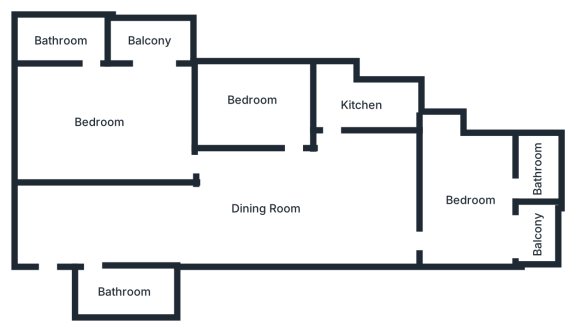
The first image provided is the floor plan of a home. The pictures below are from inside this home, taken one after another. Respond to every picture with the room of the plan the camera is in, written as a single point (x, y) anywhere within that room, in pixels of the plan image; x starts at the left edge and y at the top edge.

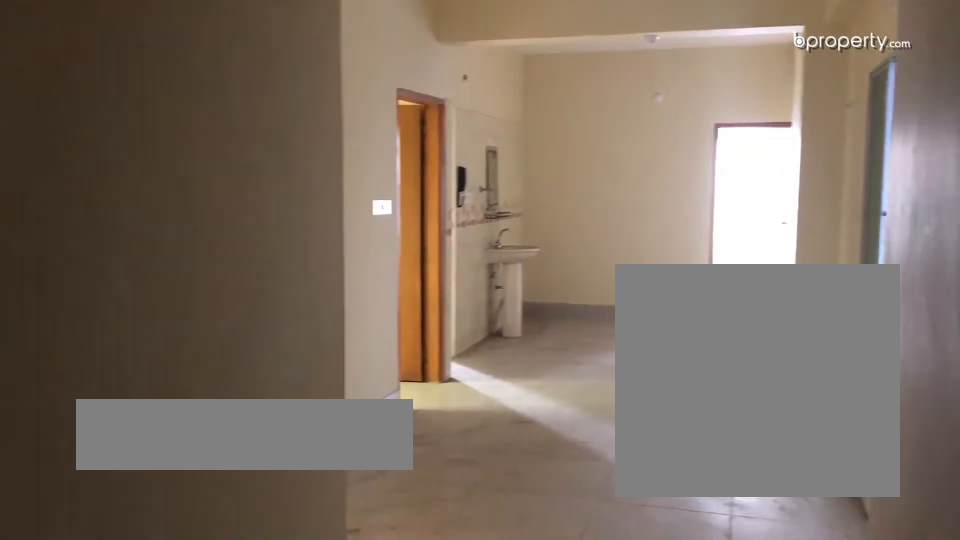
(121, 223)
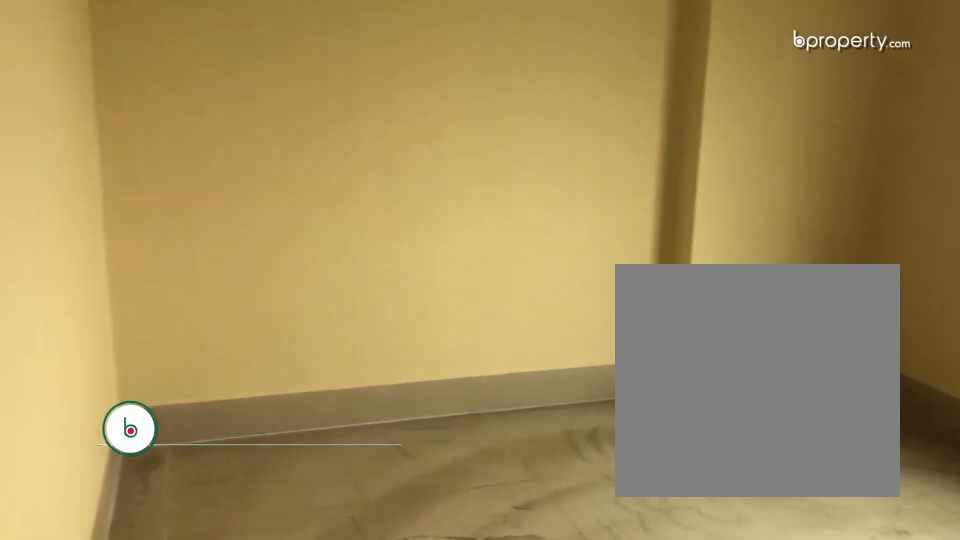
(252, 103)
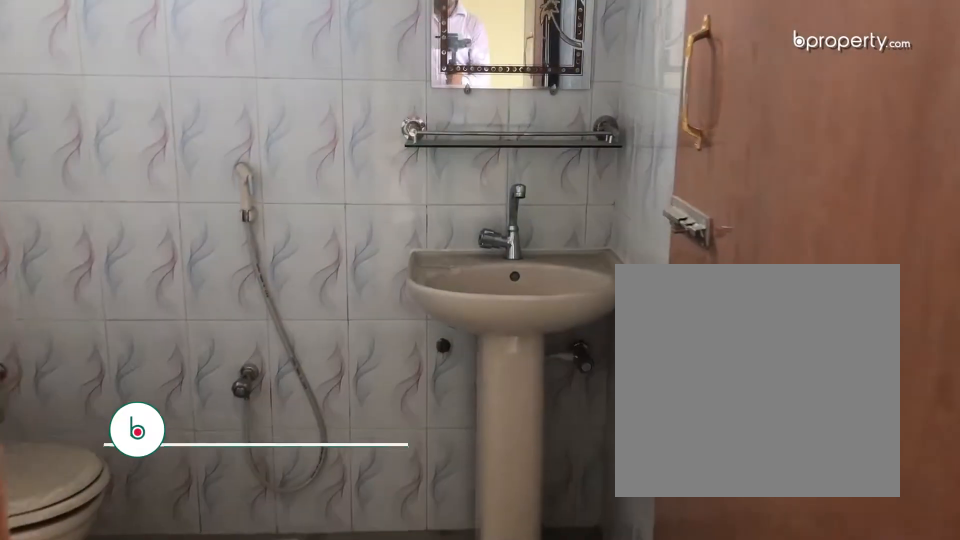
(62, 38)
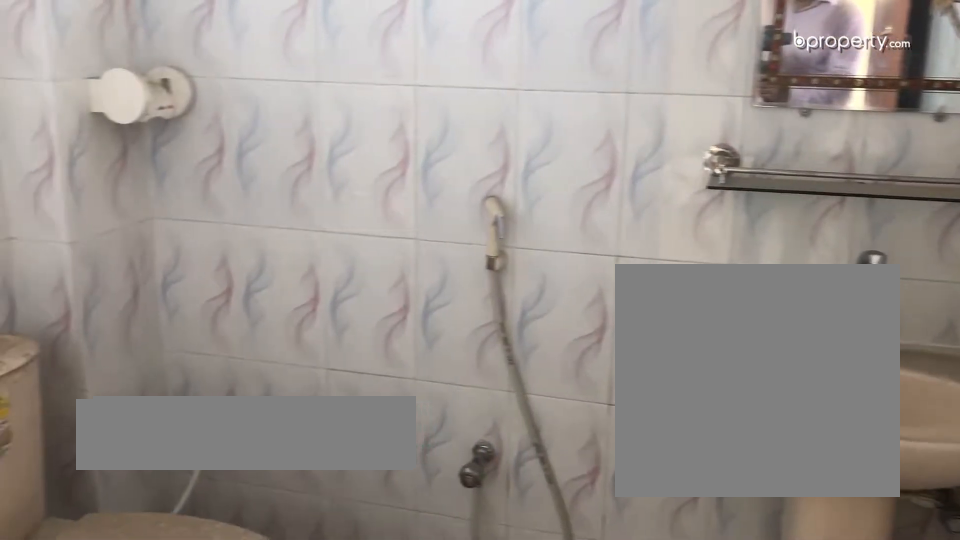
(62, 38)
